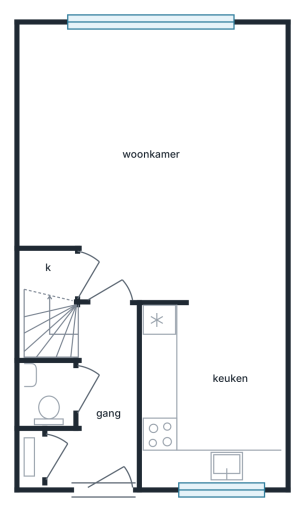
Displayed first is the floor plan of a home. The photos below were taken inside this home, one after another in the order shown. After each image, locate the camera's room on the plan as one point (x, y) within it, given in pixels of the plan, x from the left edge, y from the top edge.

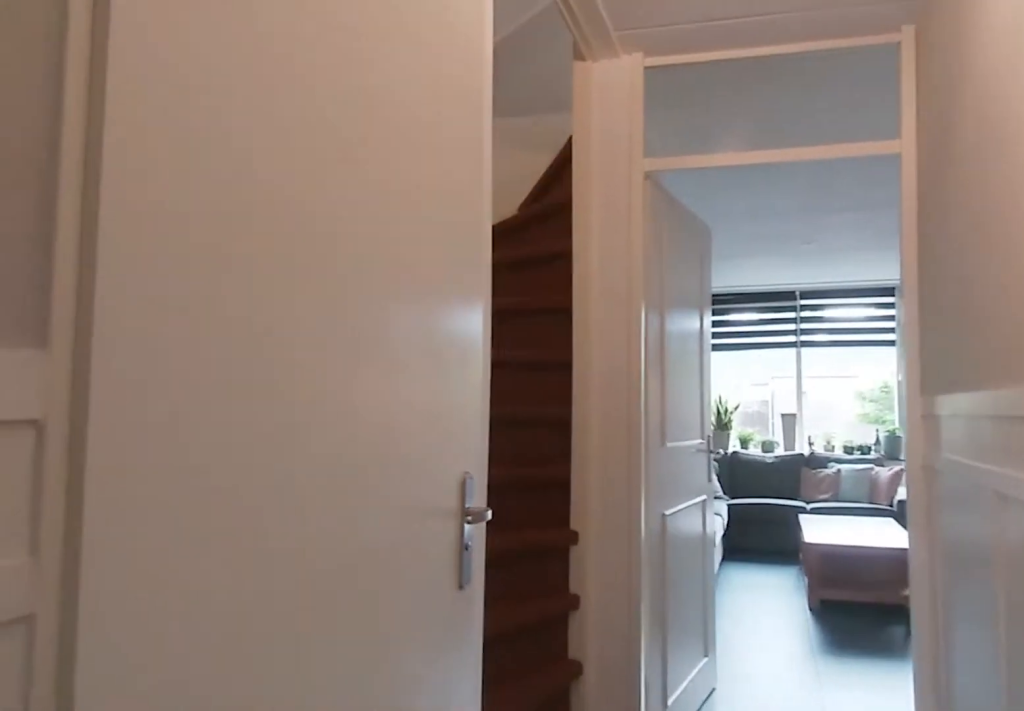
(103, 403)
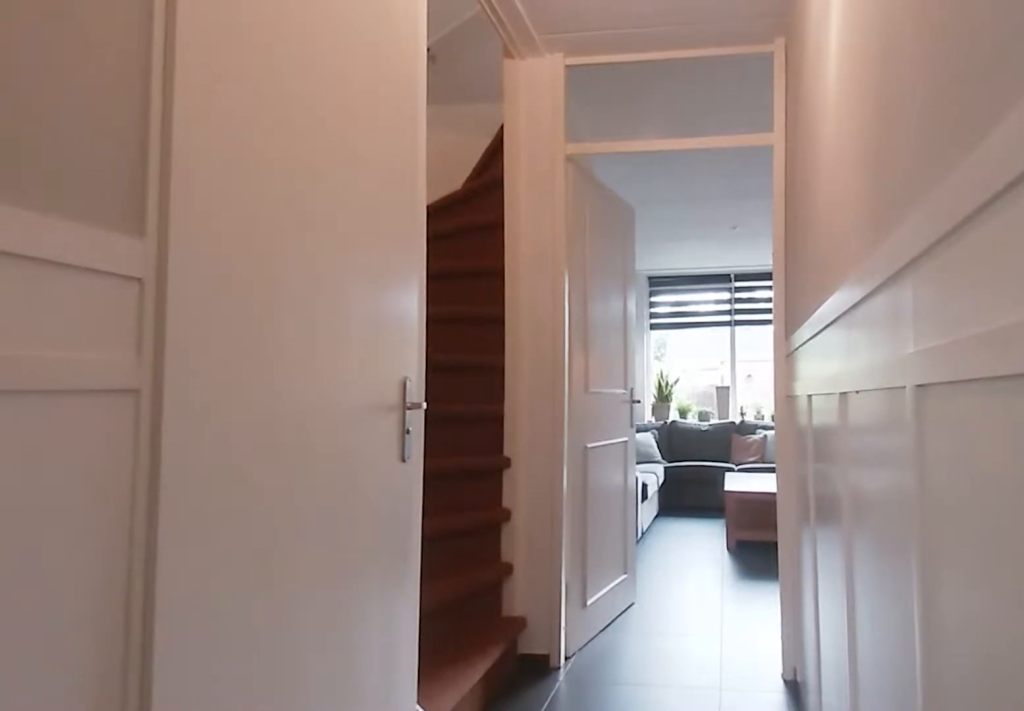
(103, 403)
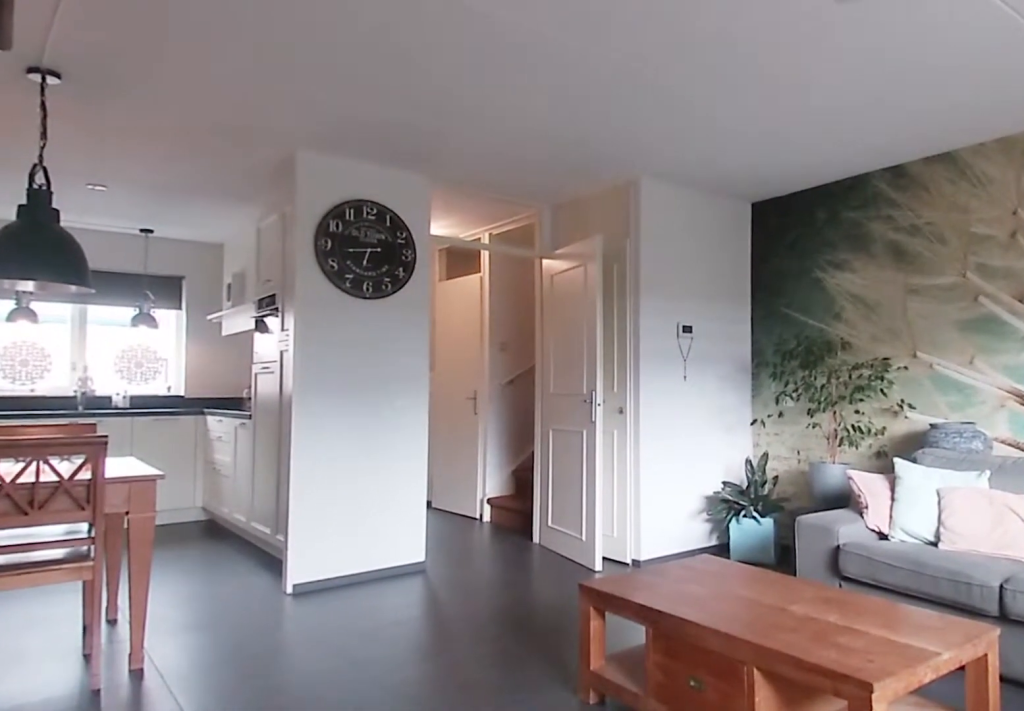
(159, 158)
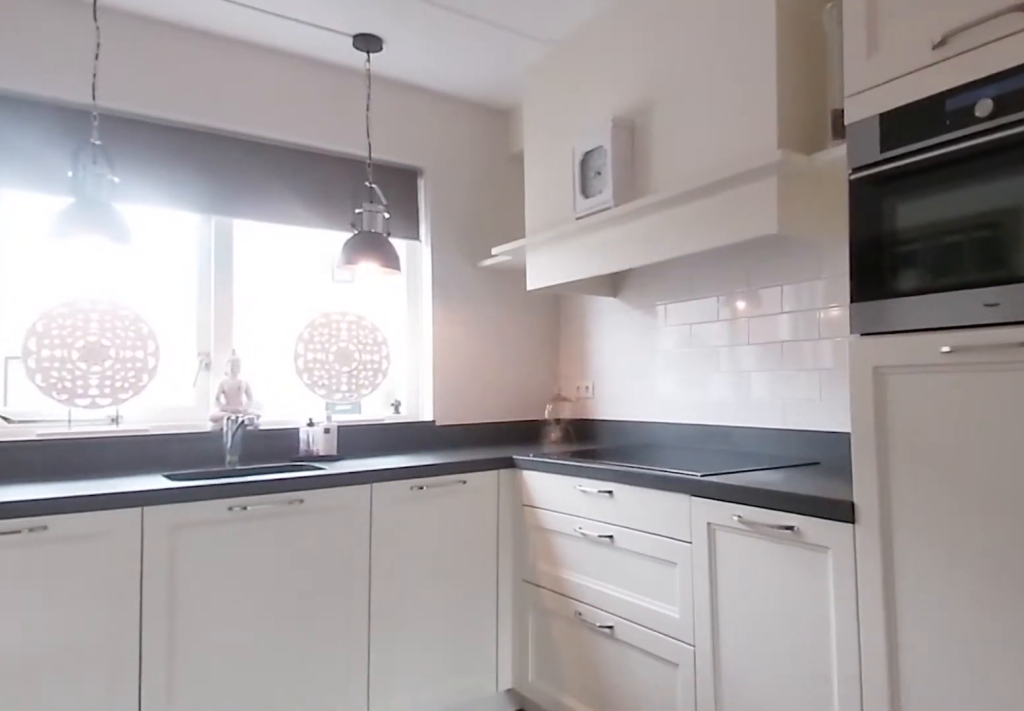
(212, 392)
